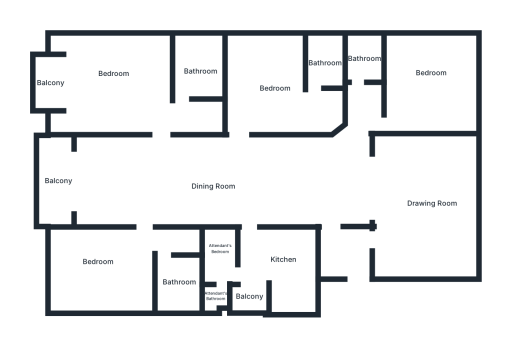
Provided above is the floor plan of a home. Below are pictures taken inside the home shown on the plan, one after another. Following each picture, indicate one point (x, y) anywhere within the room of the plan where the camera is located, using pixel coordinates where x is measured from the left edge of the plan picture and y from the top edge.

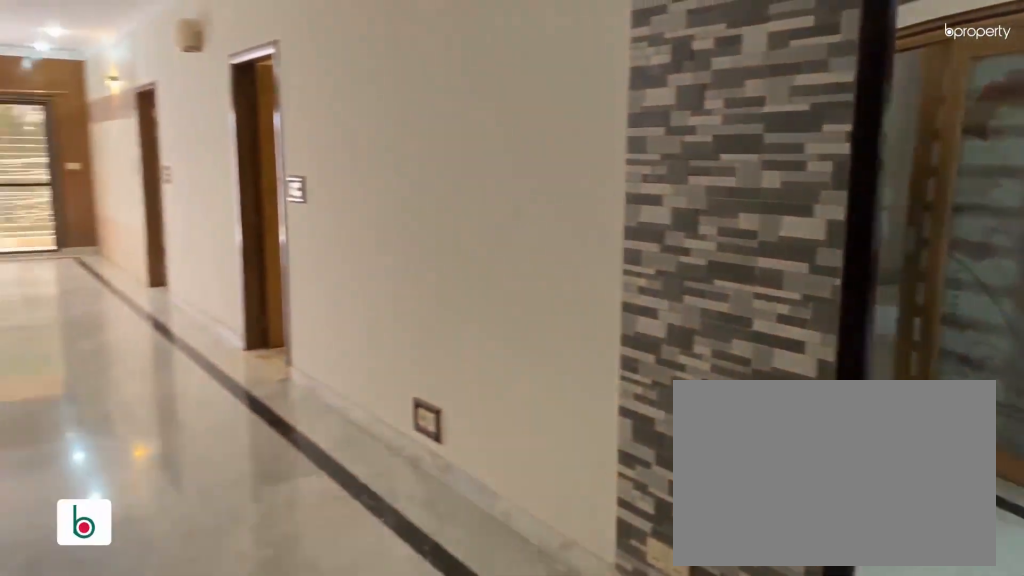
(255, 177)
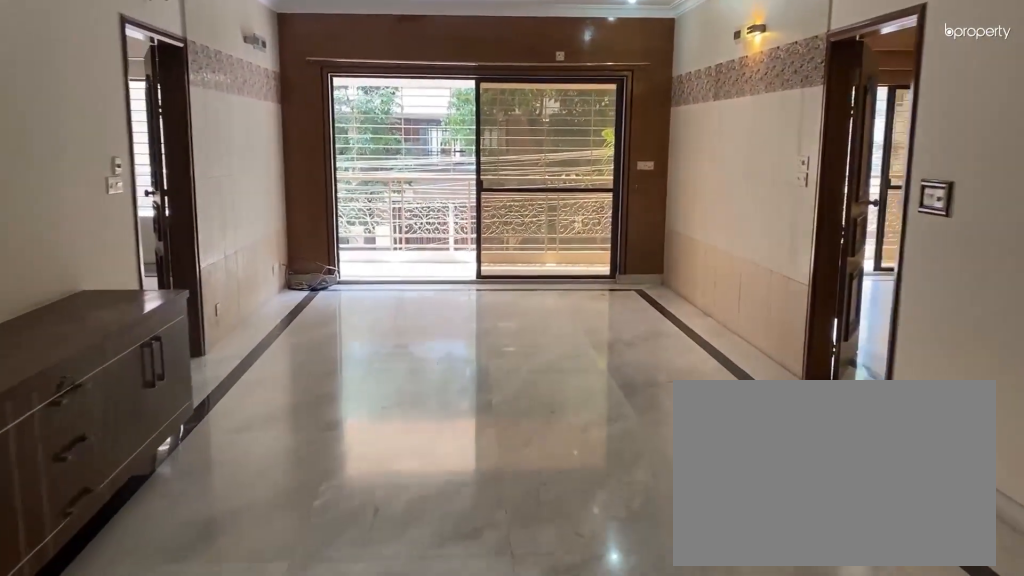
(142, 177)
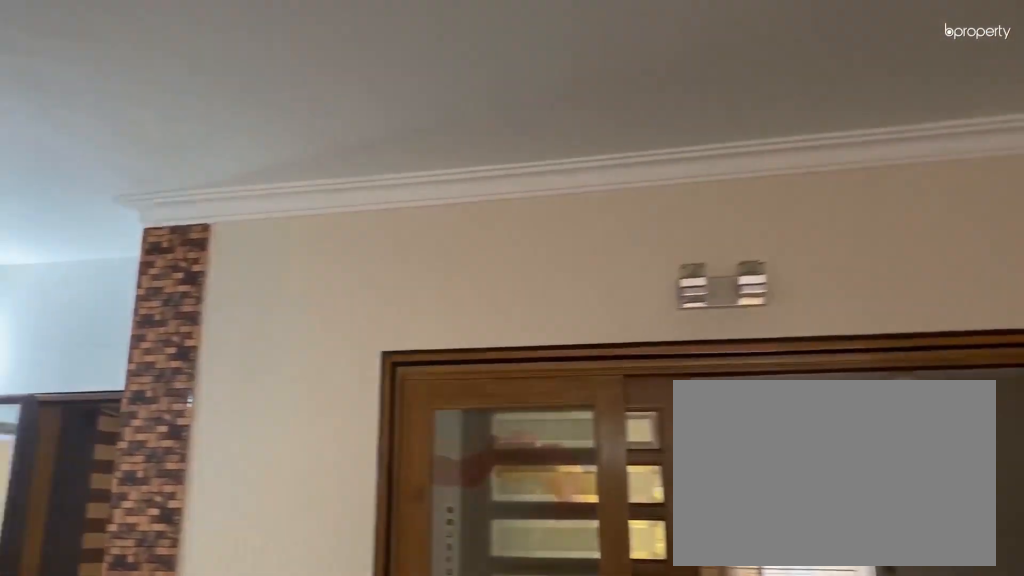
(271, 177)
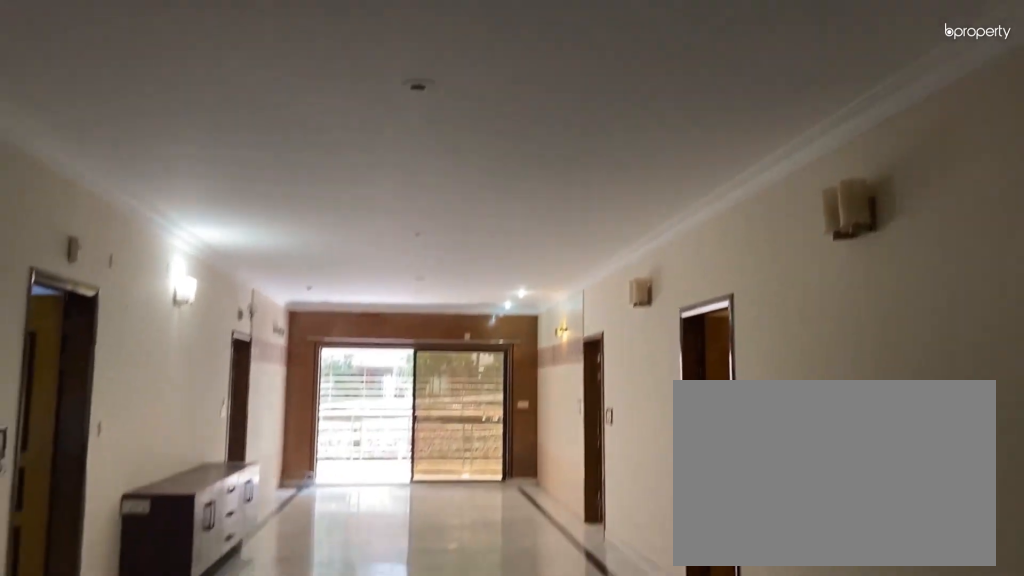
(271, 177)
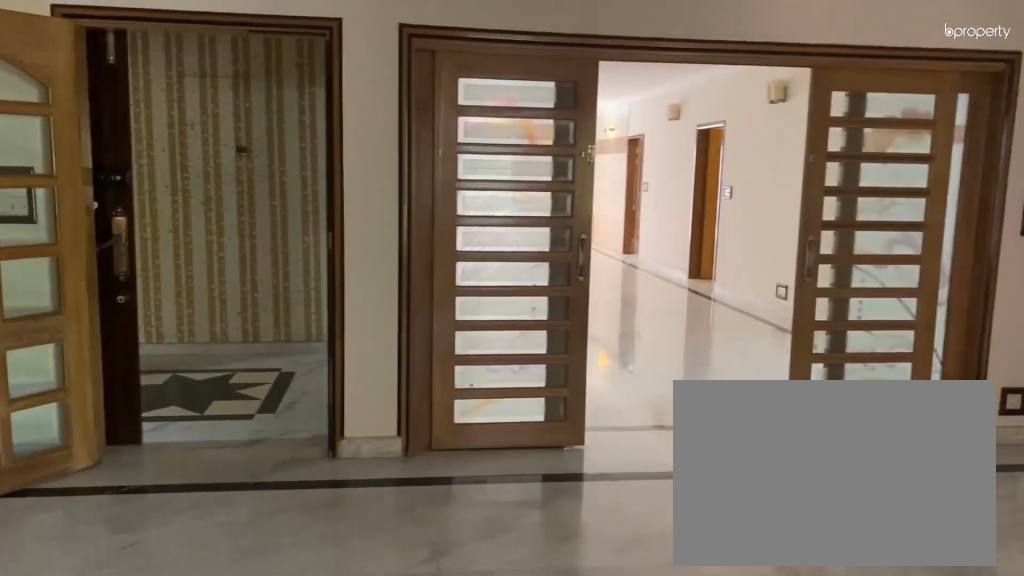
(423, 184)
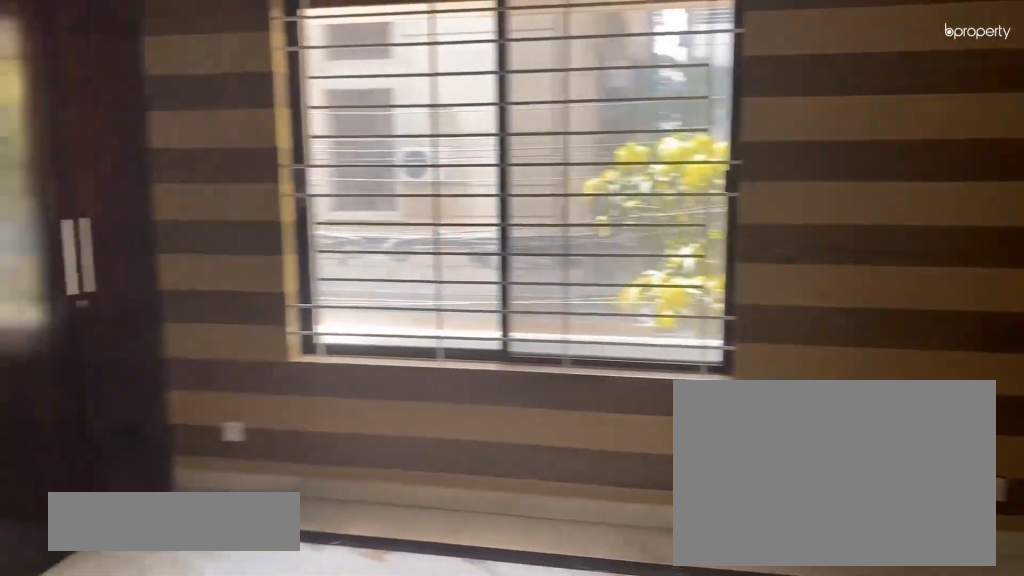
(430, 76)
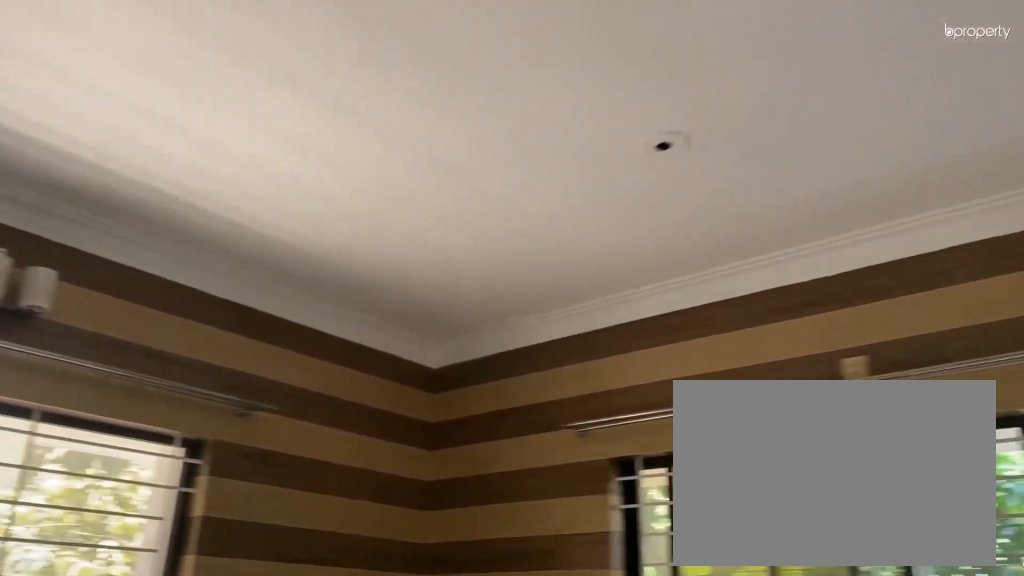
(430, 76)
